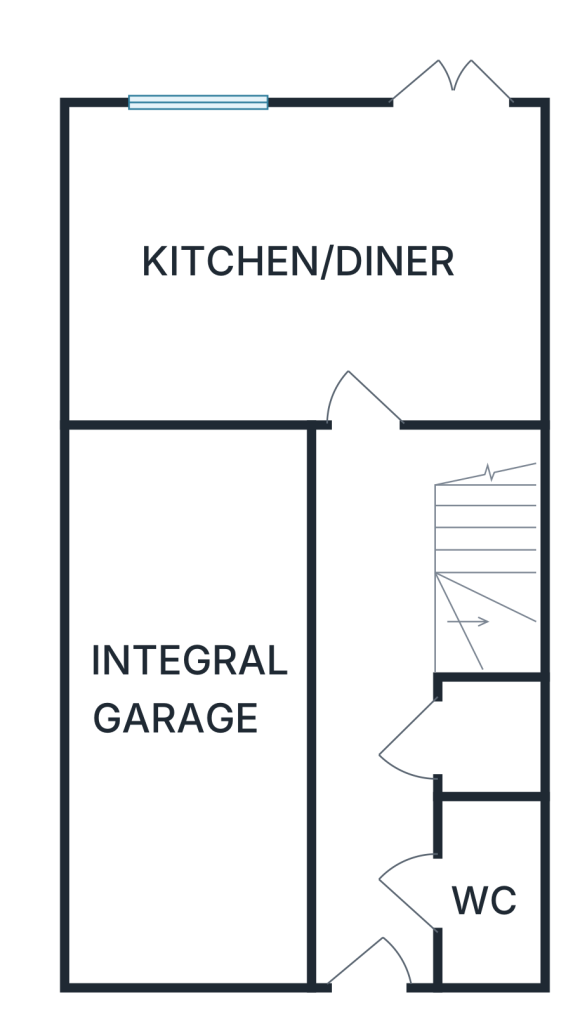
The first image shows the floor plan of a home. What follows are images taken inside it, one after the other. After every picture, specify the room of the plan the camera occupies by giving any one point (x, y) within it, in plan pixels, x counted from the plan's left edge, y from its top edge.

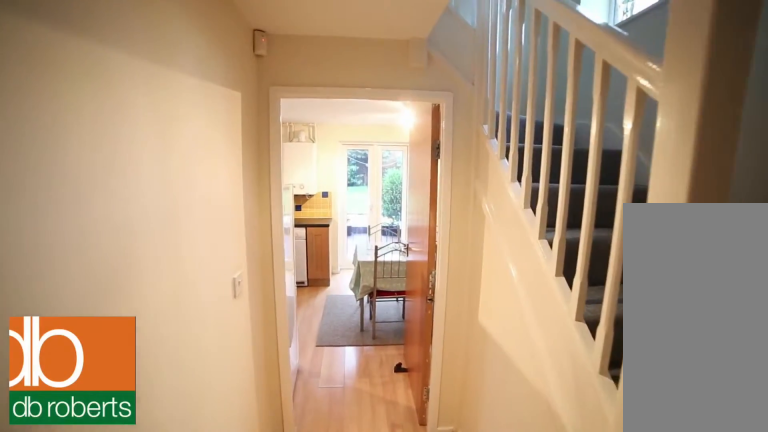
(377, 658)
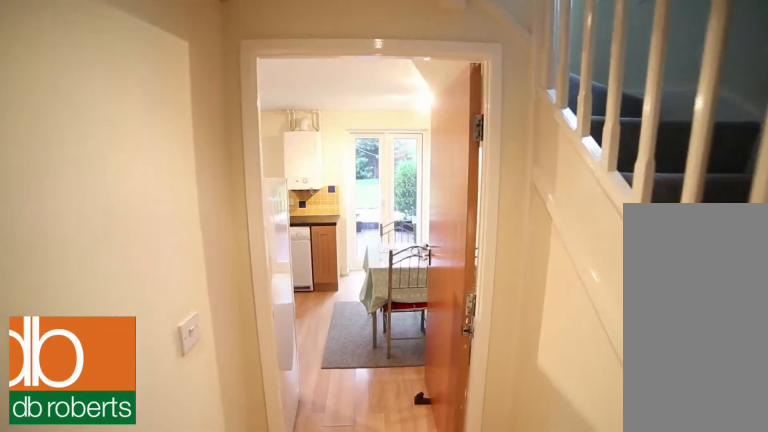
(377, 658)
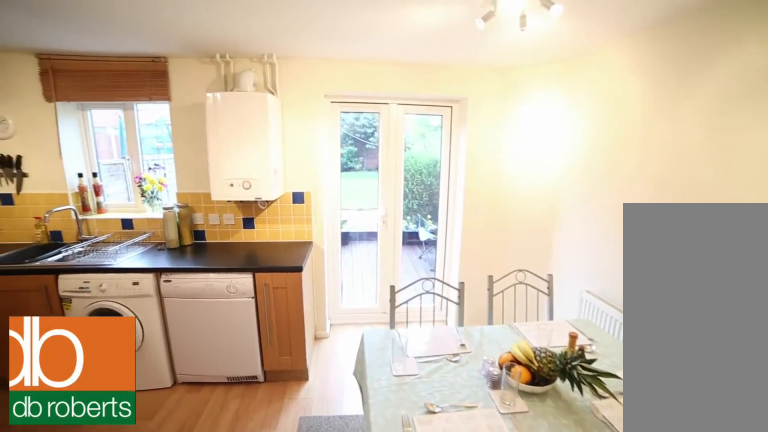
(306, 263)
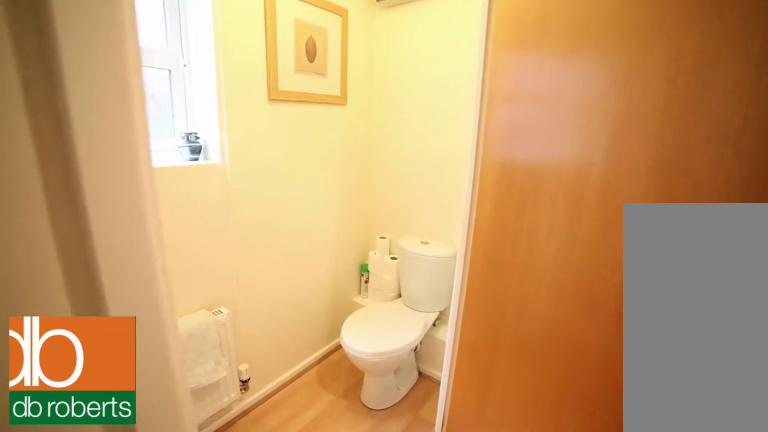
(480, 890)
